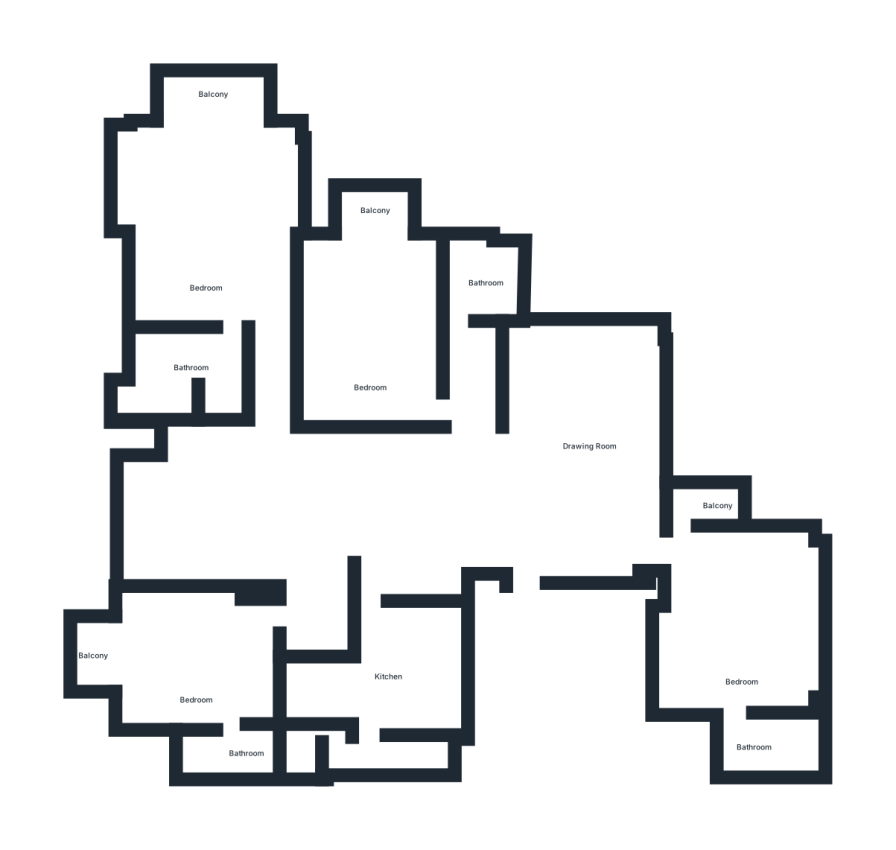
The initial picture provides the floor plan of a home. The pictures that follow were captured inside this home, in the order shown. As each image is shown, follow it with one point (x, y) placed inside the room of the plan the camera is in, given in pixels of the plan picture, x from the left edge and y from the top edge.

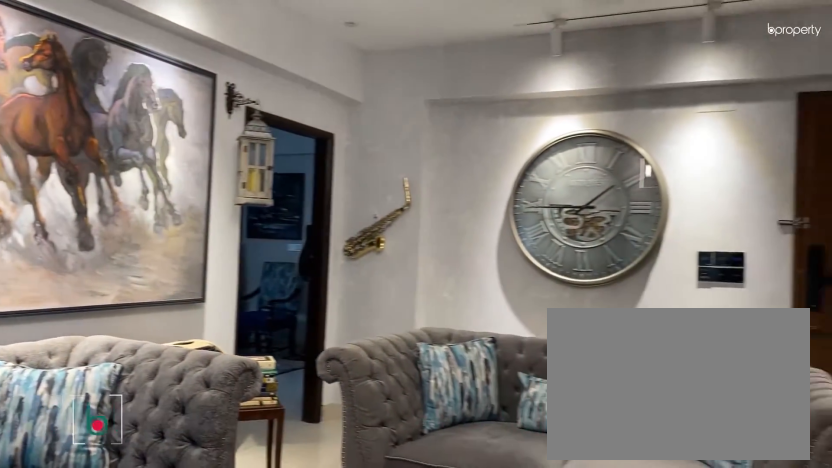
(591, 442)
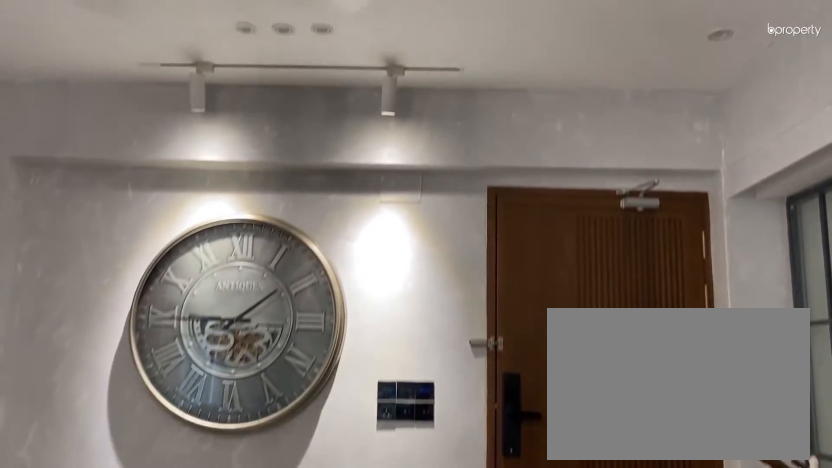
(591, 442)
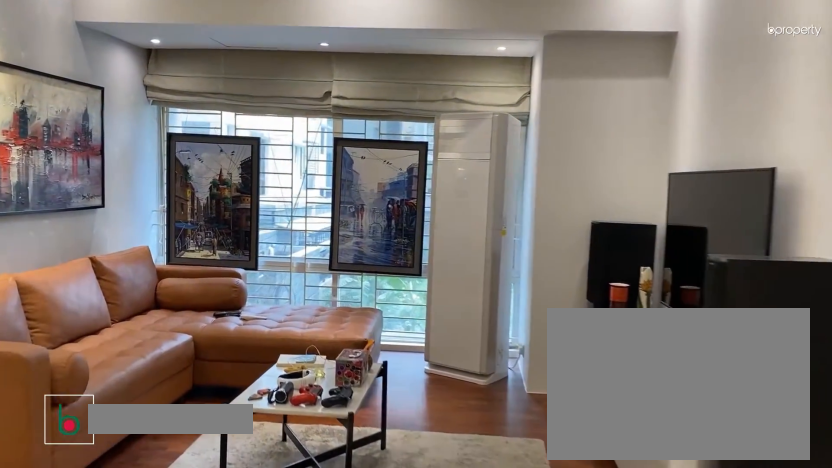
(315, 487)
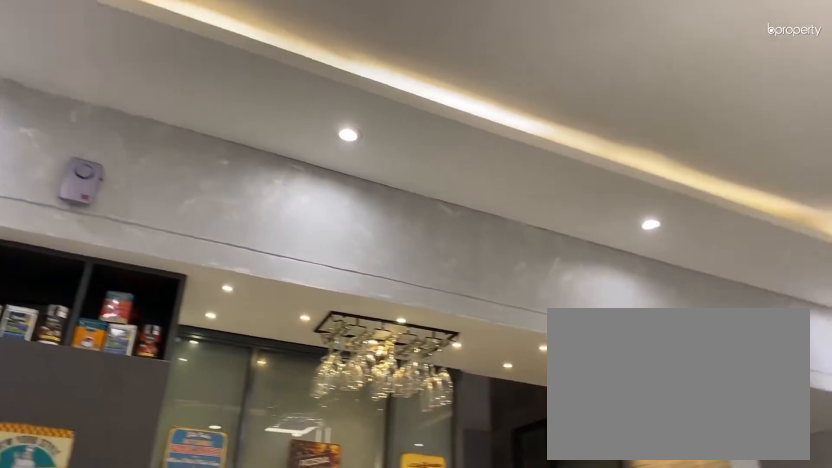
(315, 486)
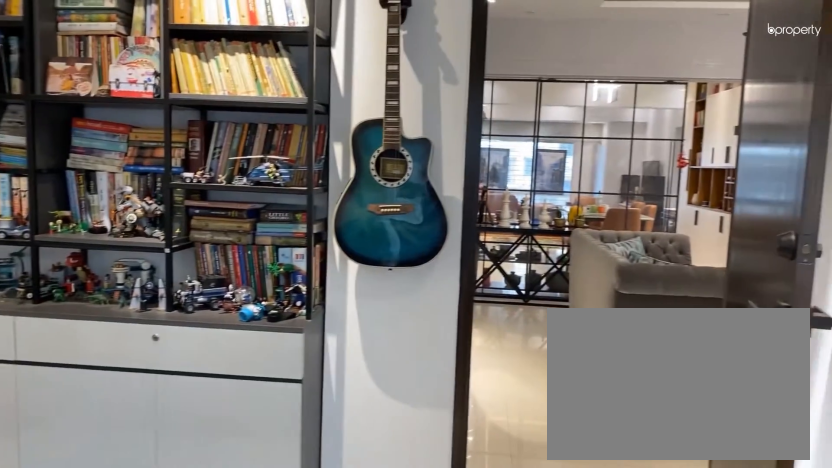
(739, 630)
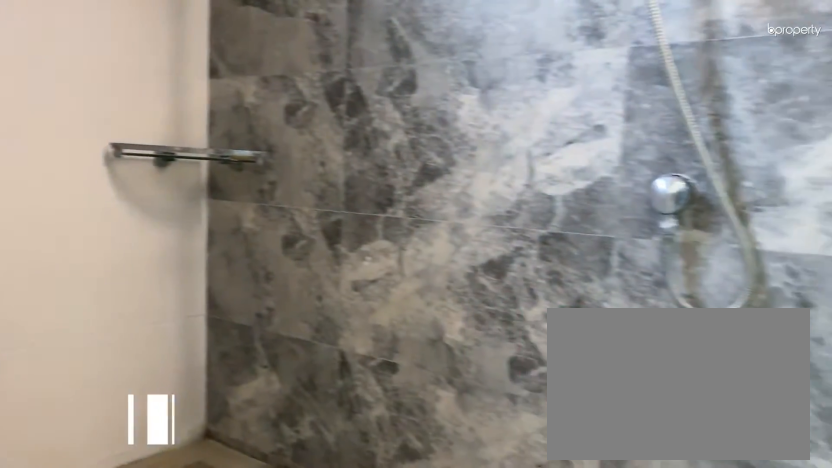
(785, 745)
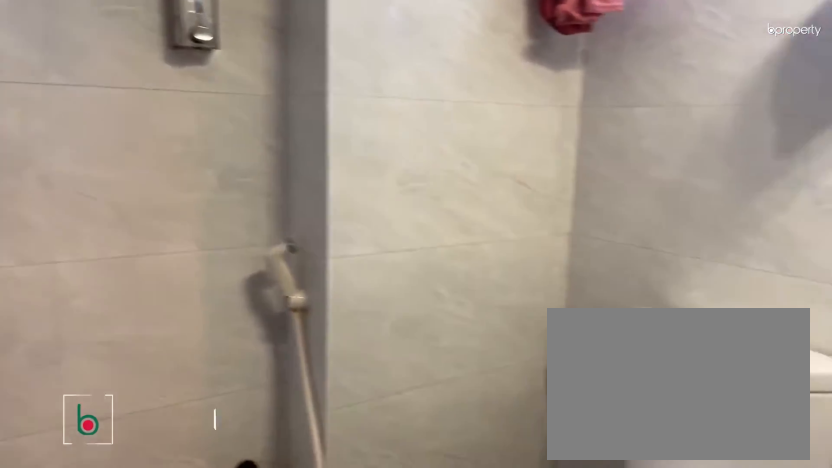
(486, 271)
